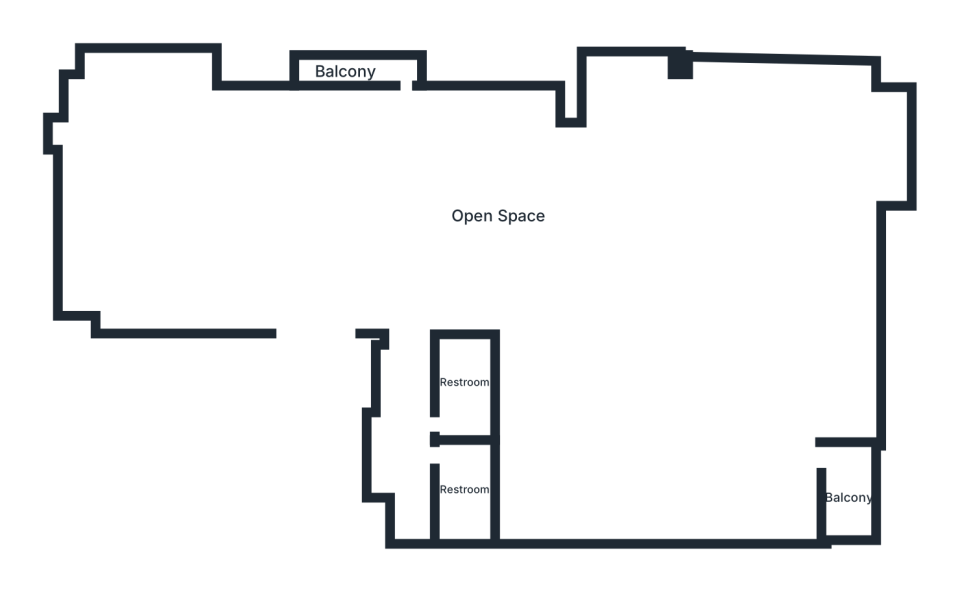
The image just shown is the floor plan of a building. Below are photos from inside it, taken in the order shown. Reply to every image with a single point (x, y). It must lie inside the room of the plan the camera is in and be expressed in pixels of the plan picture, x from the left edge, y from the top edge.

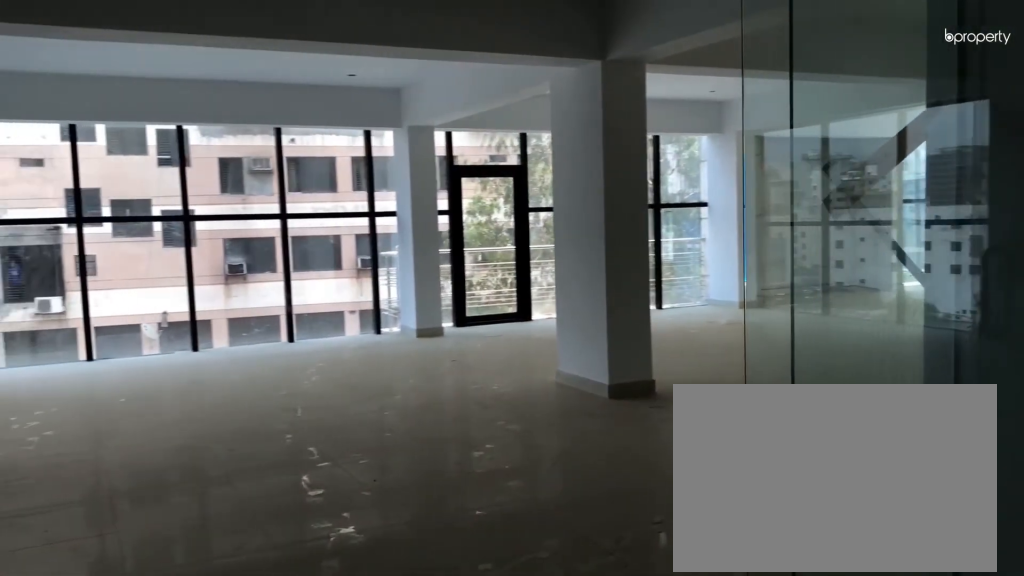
(338, 265)
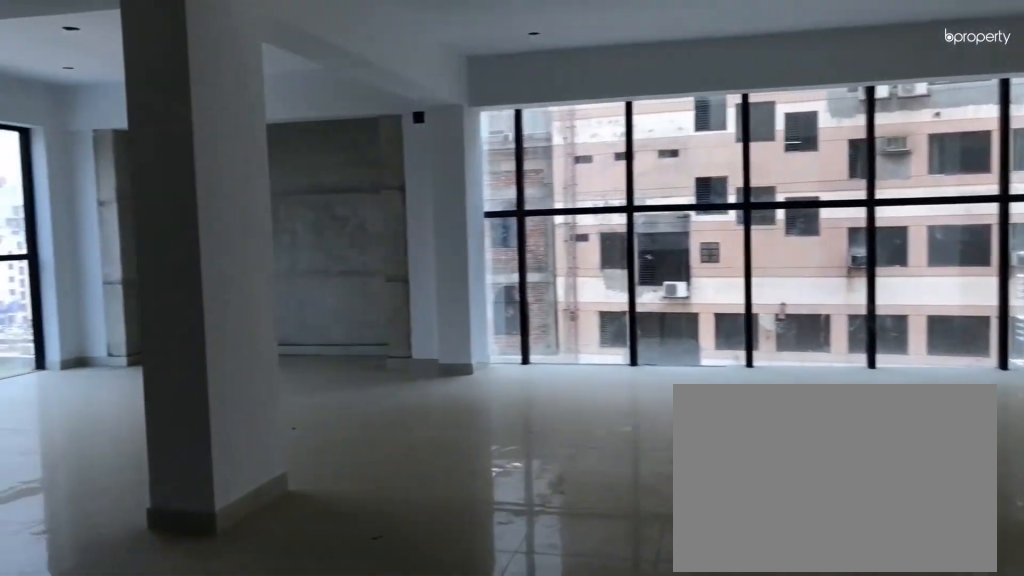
(486, 190)
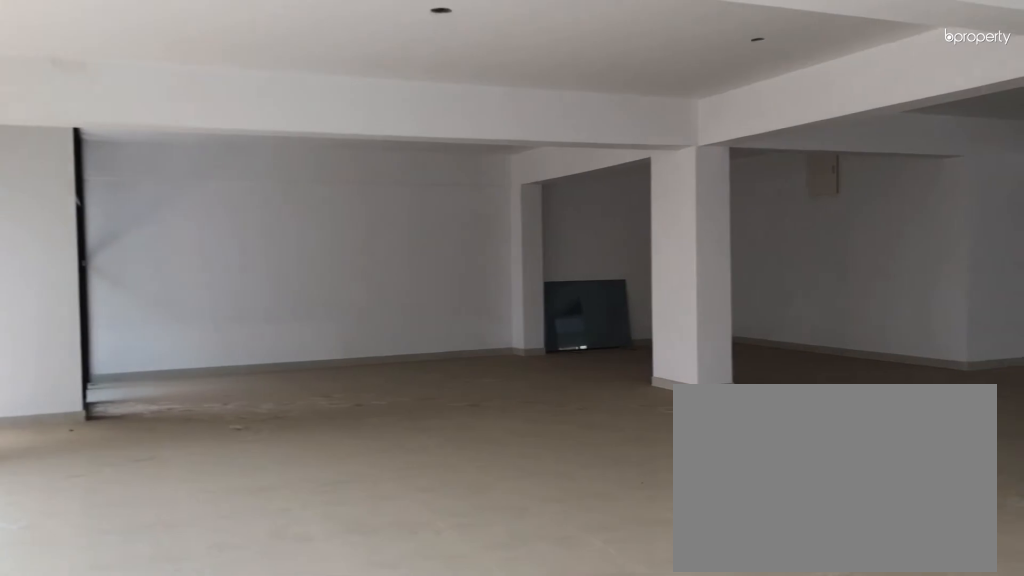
(486, 190)
